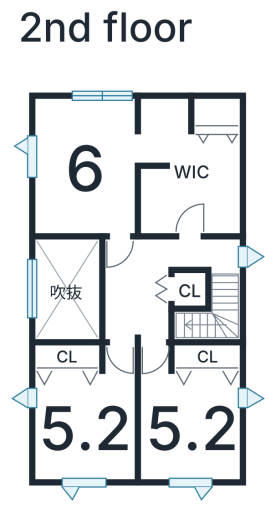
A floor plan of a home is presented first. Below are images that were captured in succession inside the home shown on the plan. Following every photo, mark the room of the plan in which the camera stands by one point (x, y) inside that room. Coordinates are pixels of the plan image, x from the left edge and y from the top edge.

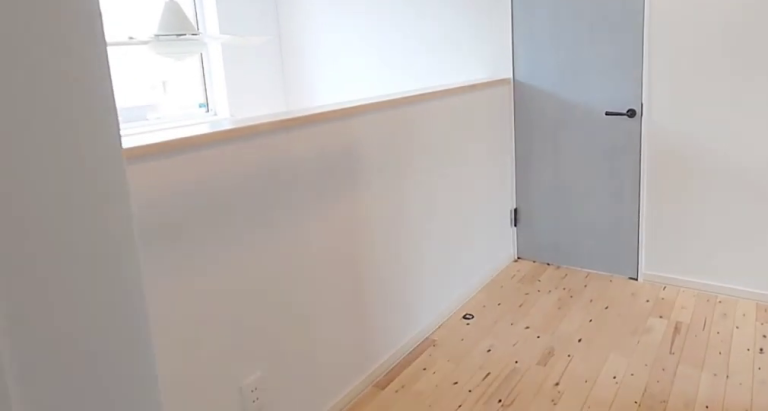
(136, 303)
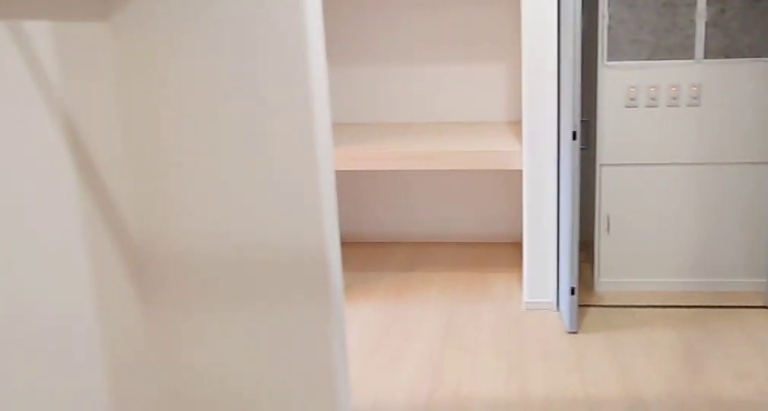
(187, 169)
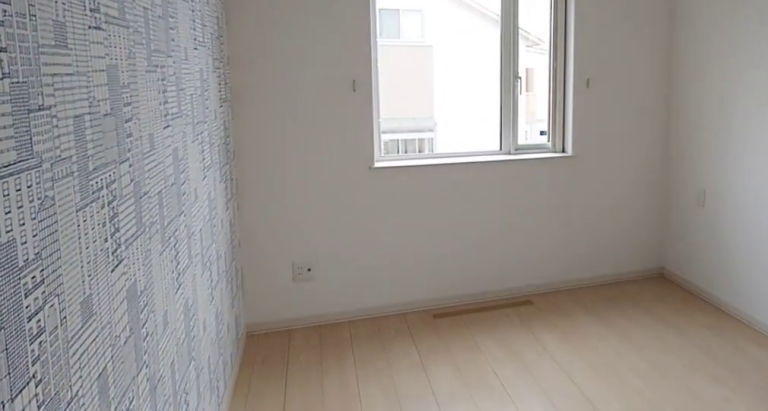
(86, 436)
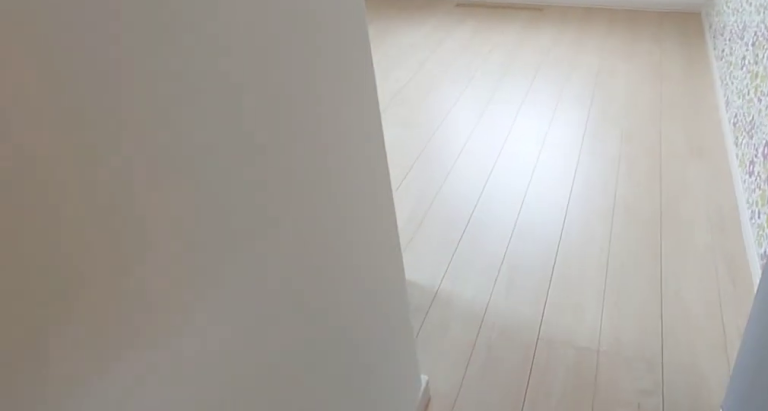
(196, 433)
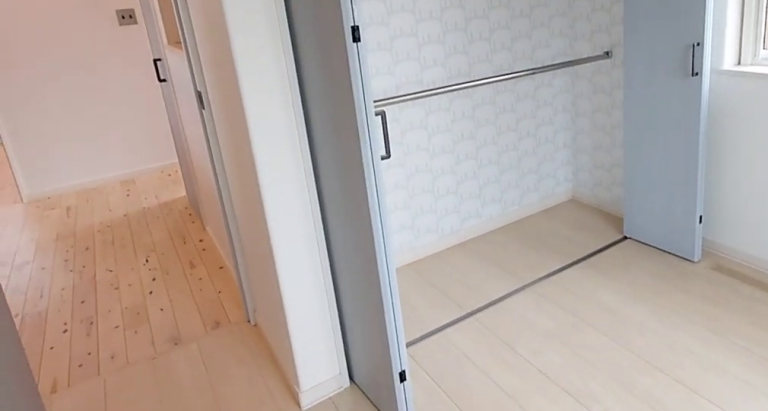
(196, 433)
